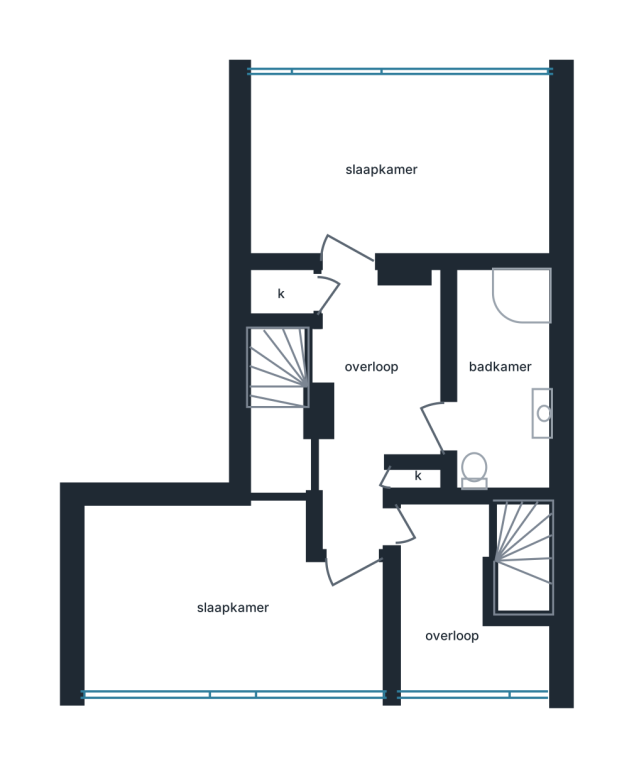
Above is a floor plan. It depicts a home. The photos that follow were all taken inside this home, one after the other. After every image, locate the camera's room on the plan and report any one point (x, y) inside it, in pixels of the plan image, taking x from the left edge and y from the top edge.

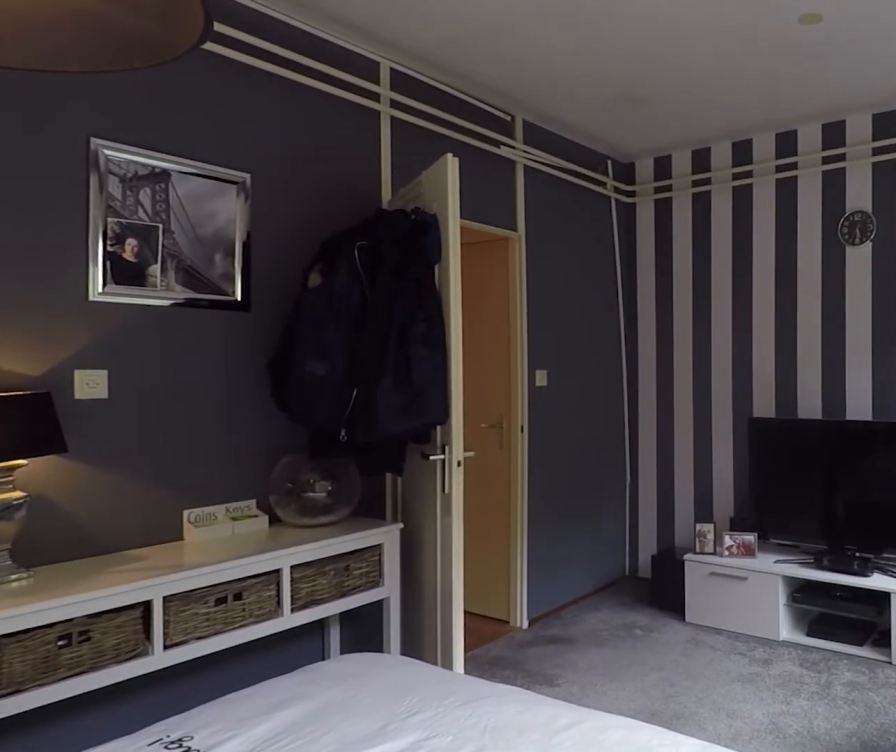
(402, 169)
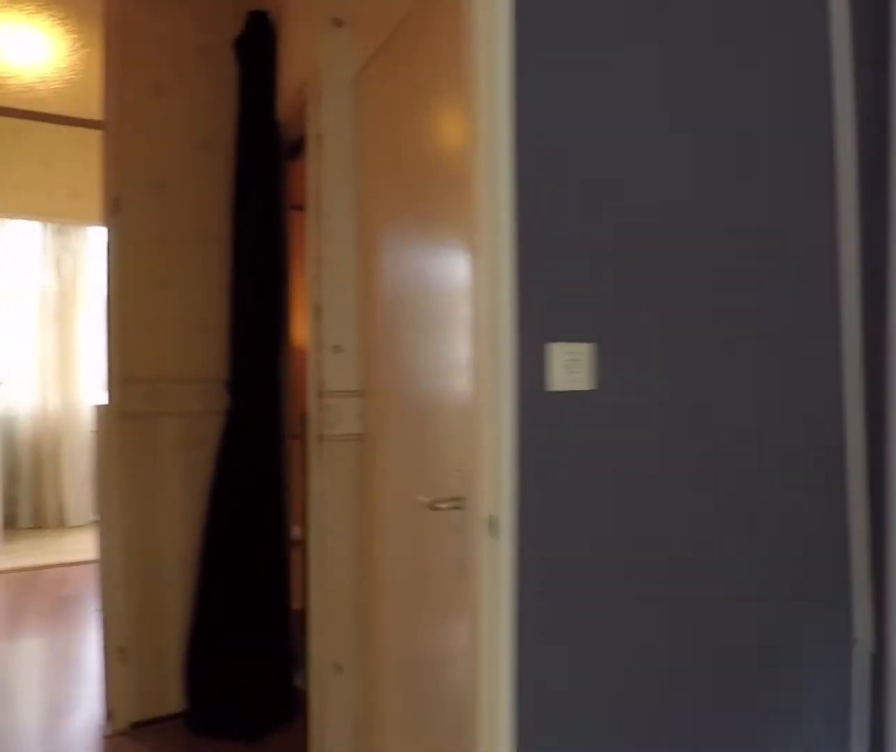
(402, 169)
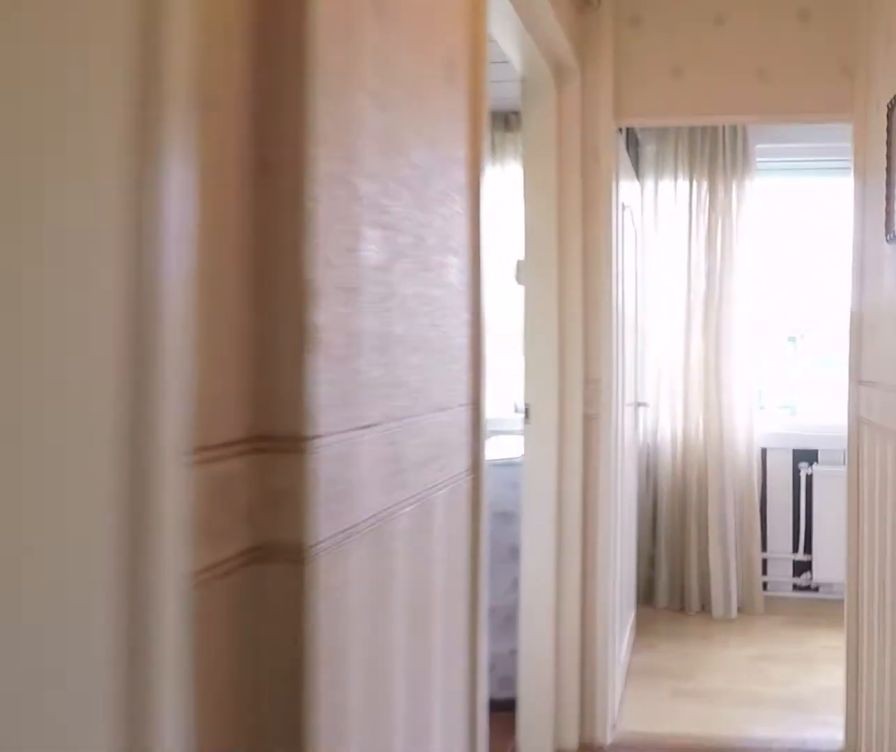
(374, 394)
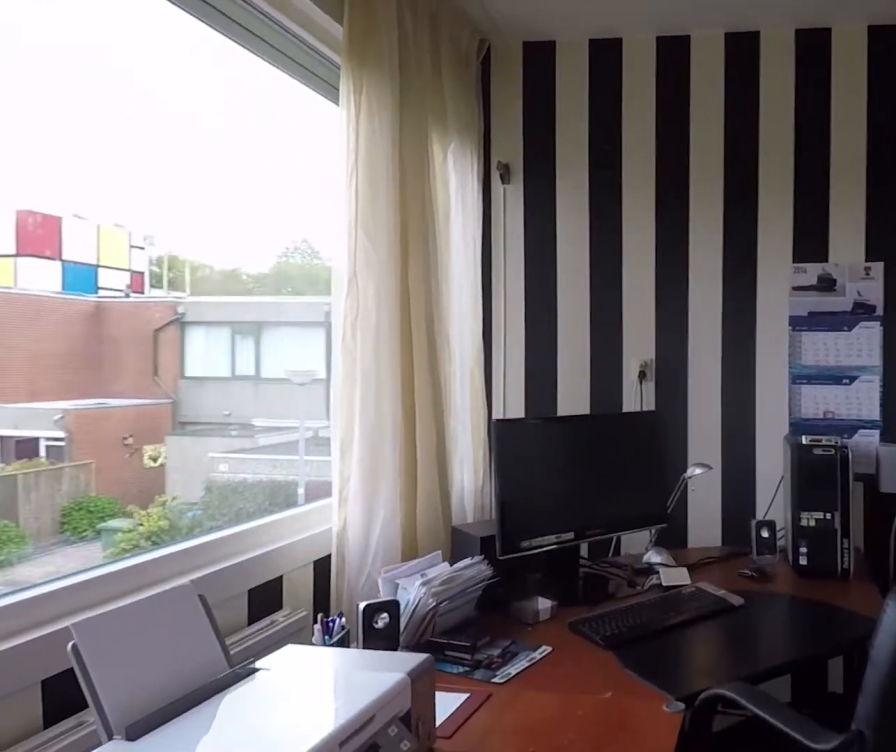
(326, 618)
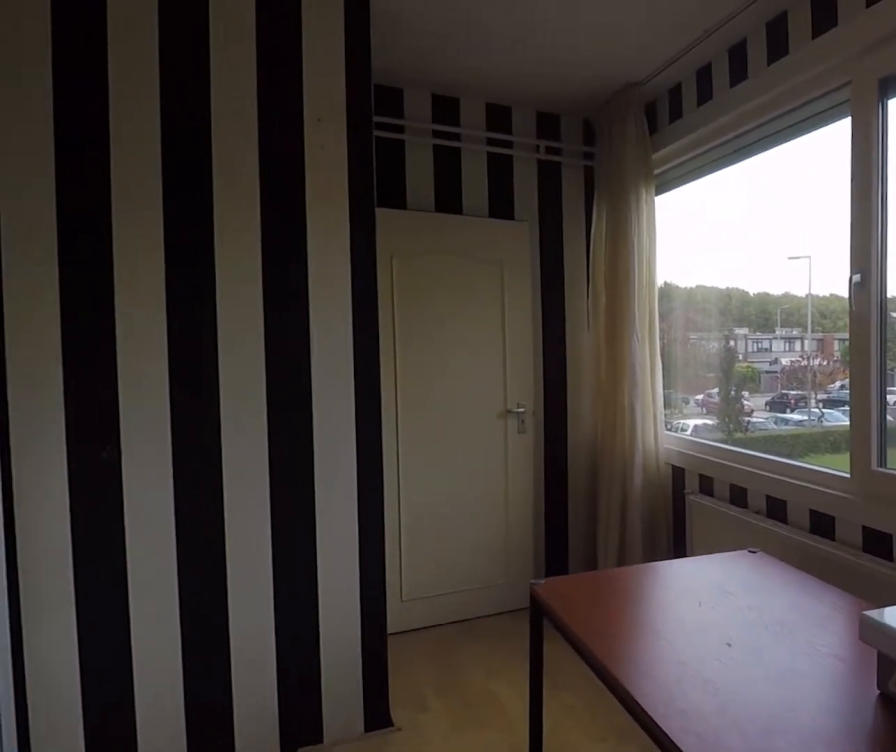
(326, 618)
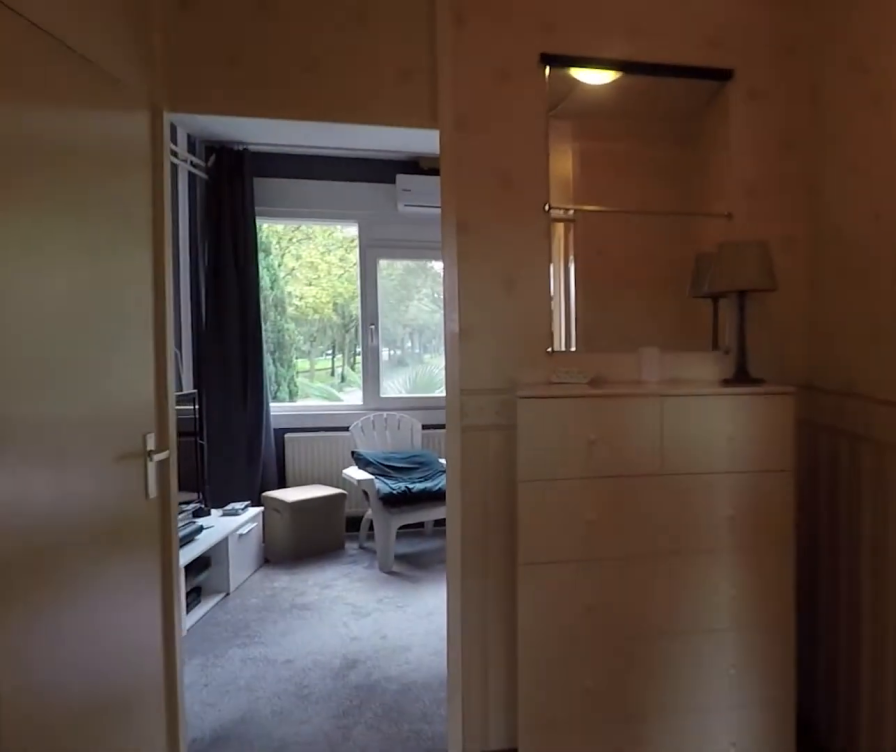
(374, 394)
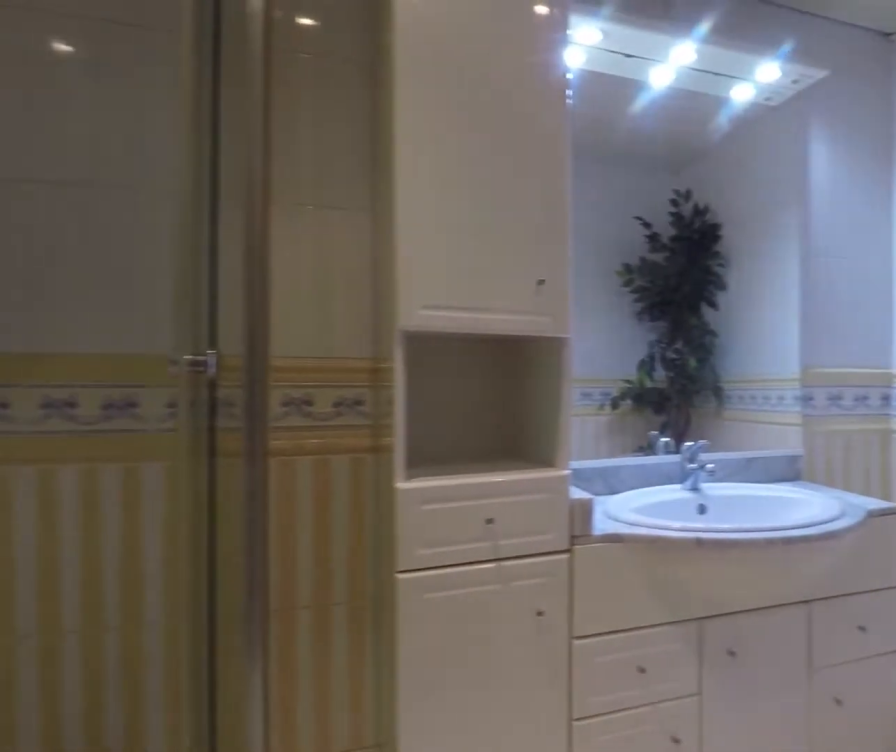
(519, 475)
